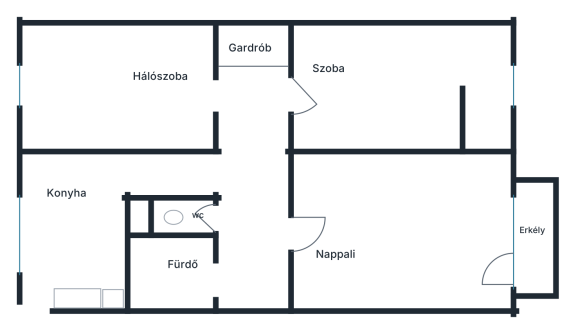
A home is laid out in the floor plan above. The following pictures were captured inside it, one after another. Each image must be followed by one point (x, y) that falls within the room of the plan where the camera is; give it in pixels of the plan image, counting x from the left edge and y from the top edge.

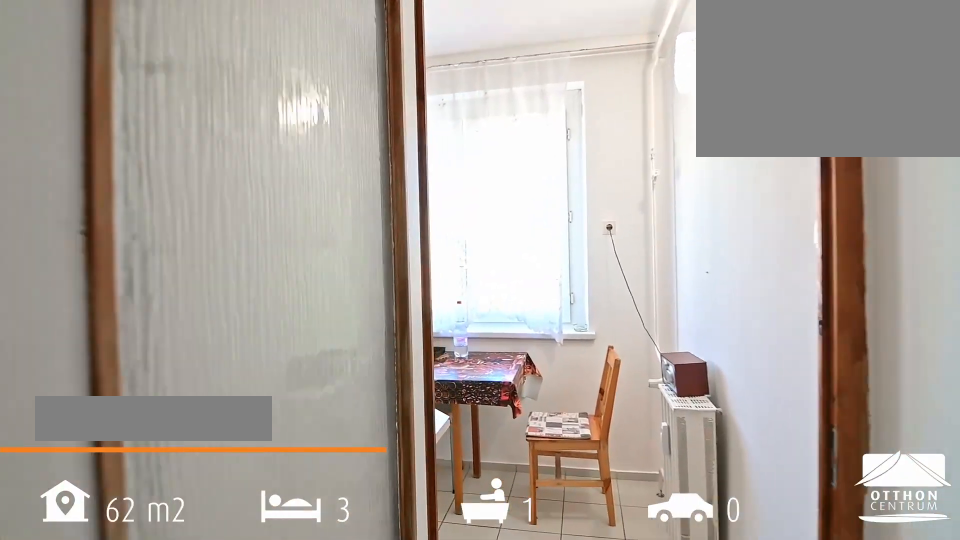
(77, 236)
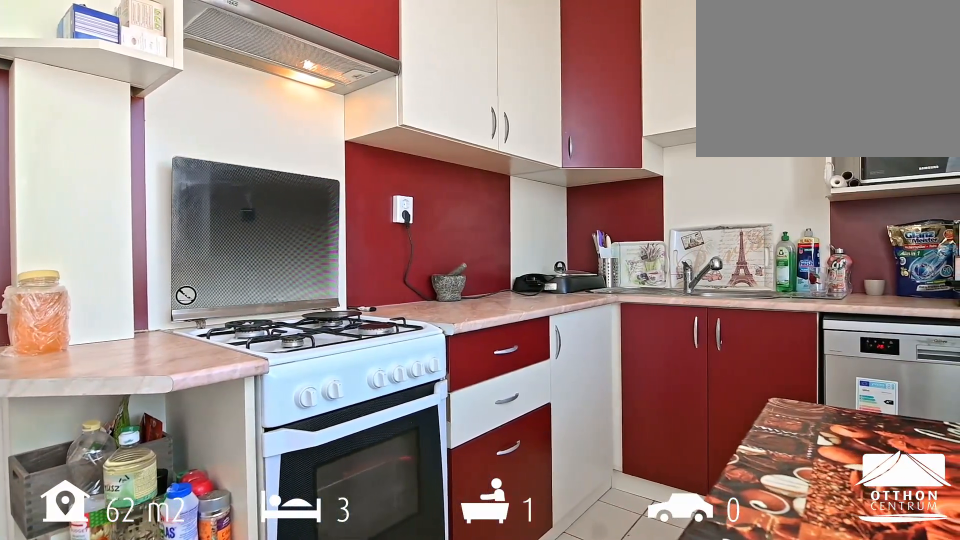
(77, 236)
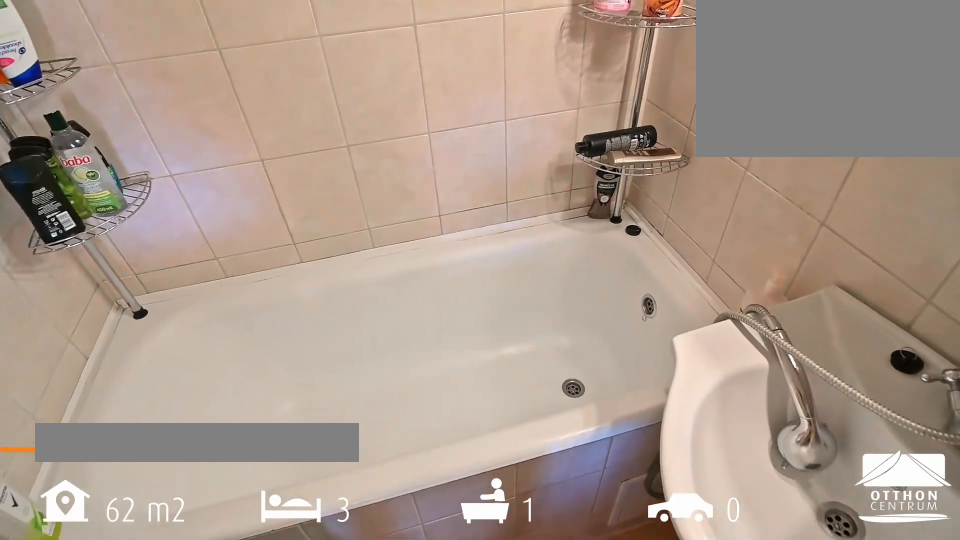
(175, 273)
